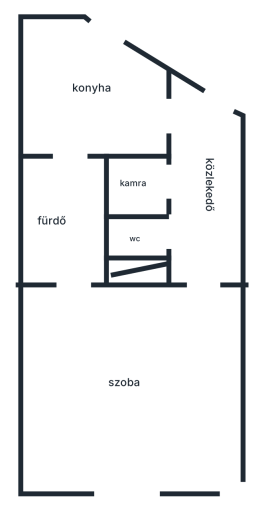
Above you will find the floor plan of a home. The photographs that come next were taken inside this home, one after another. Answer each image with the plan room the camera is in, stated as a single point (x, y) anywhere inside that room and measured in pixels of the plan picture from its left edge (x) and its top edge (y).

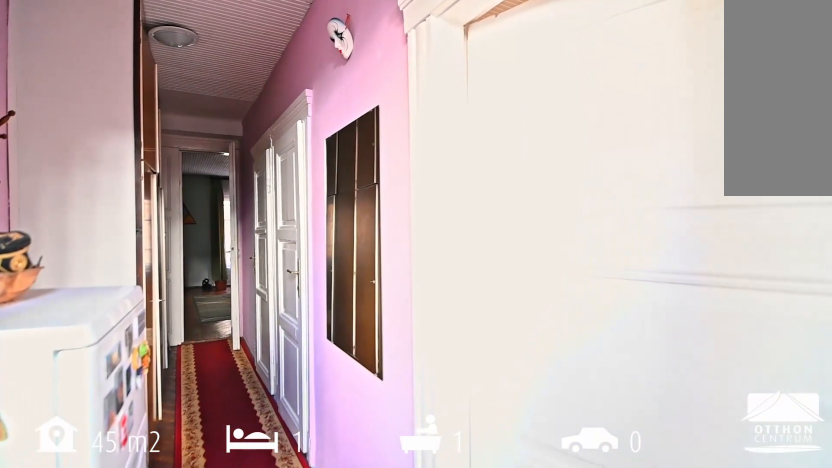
(210, 141)
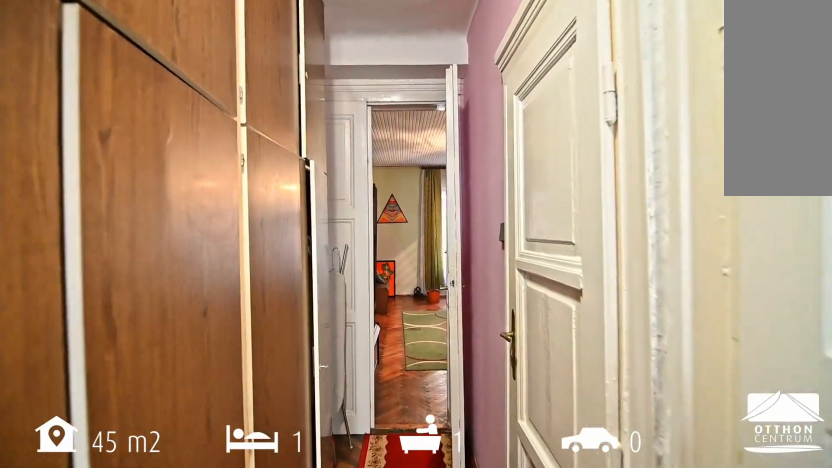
(210, 141)
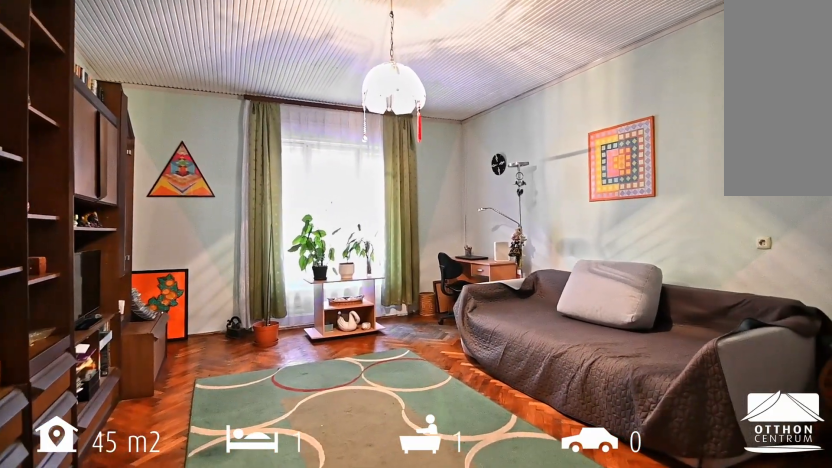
(126, 368)
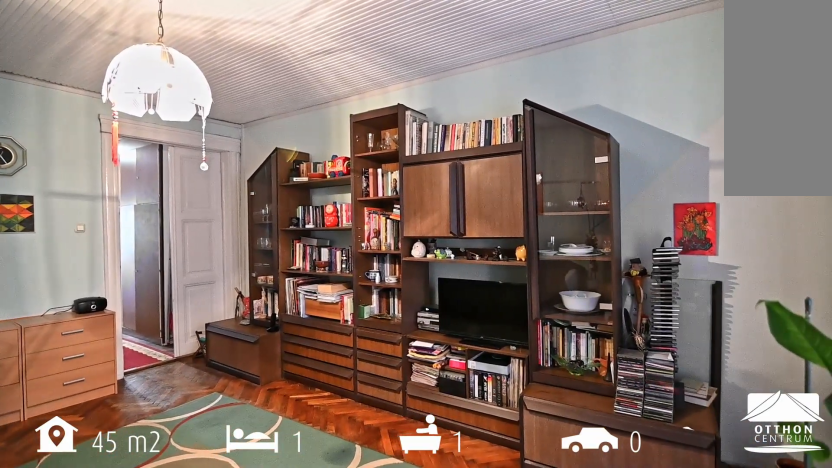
(126, 368)
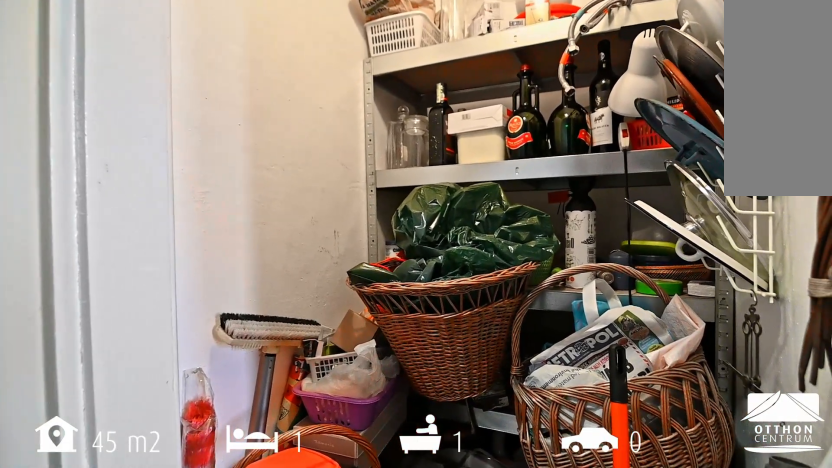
(142, 181)
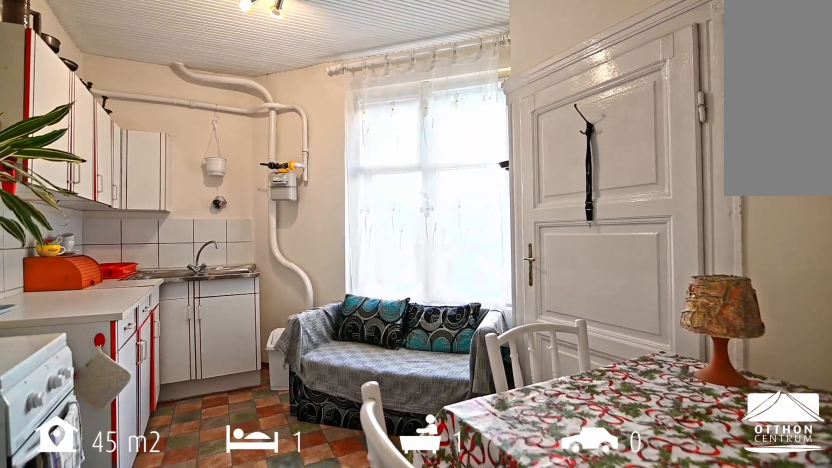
(90, 101)
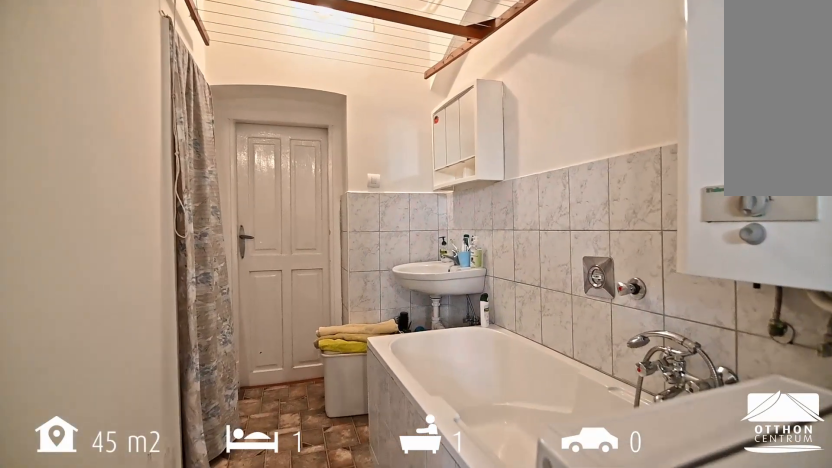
(66, 221)
